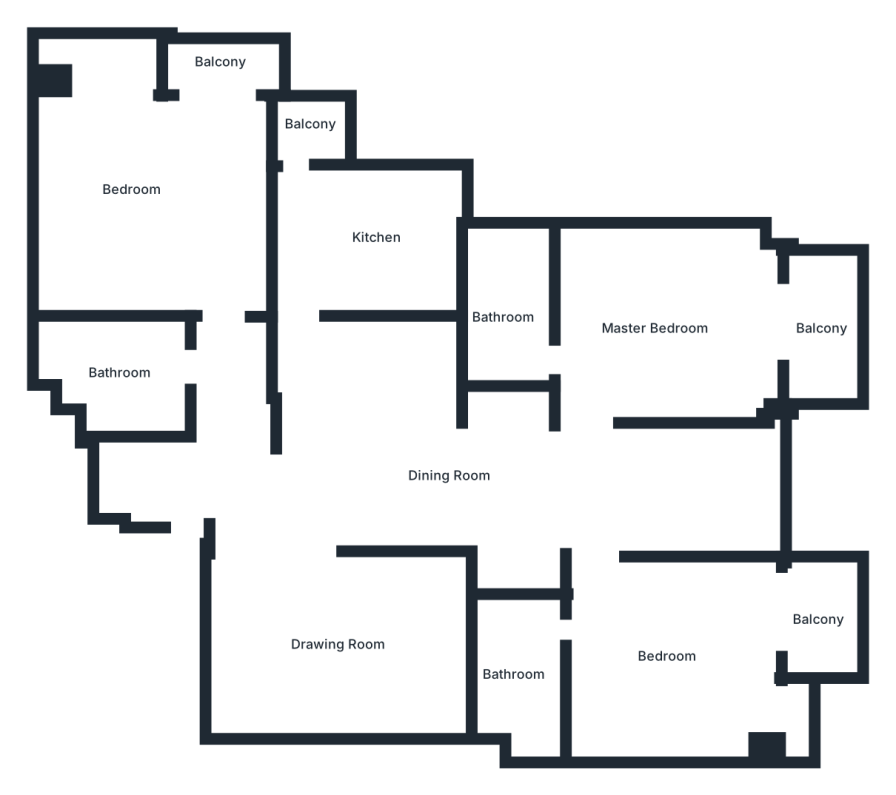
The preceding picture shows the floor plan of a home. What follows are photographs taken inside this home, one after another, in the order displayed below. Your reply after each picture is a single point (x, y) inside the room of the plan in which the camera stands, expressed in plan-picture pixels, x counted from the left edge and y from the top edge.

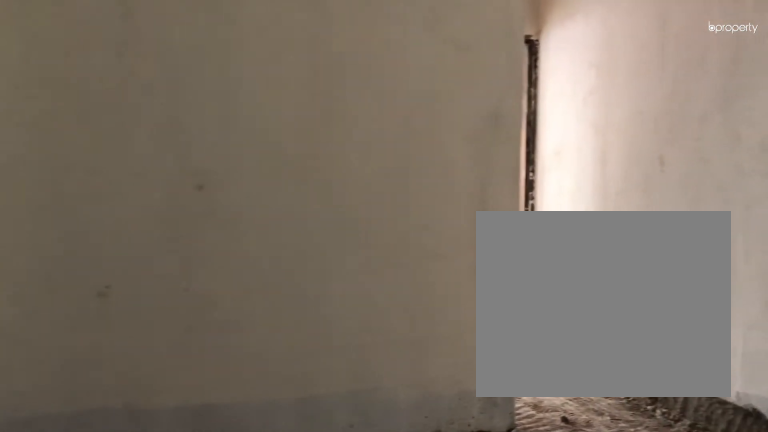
(298, 506)
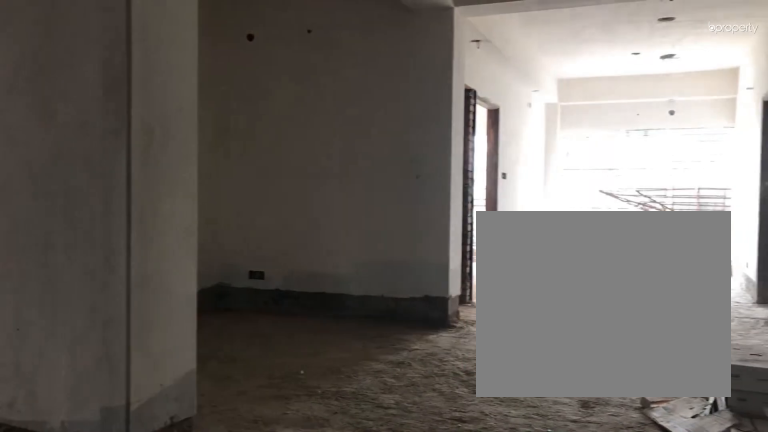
(298, 506)
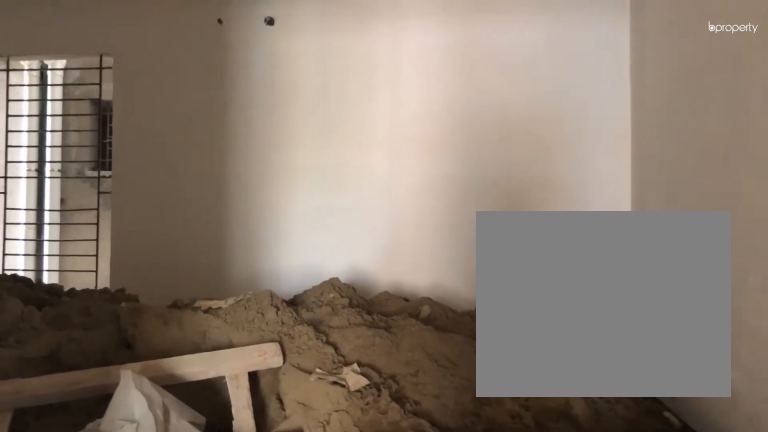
(429, 593)
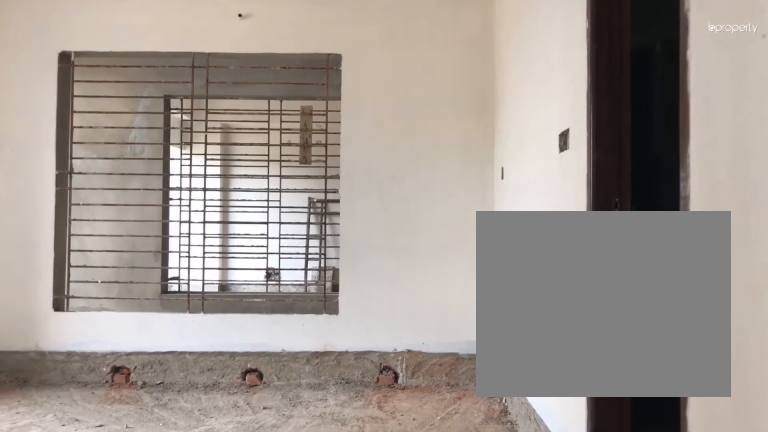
(612, 611)
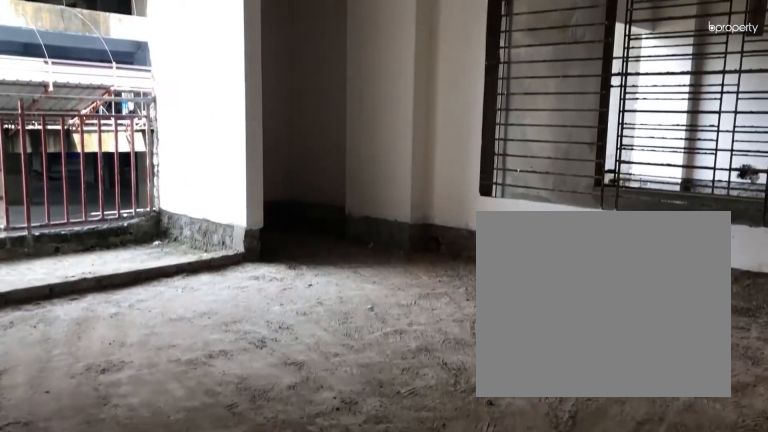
(671, 666)
